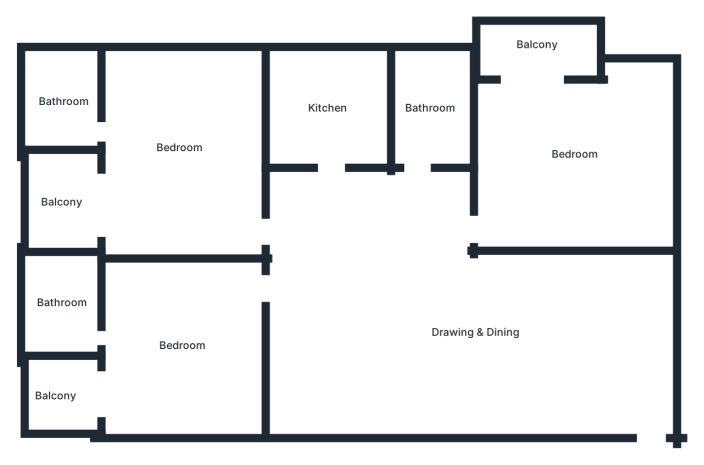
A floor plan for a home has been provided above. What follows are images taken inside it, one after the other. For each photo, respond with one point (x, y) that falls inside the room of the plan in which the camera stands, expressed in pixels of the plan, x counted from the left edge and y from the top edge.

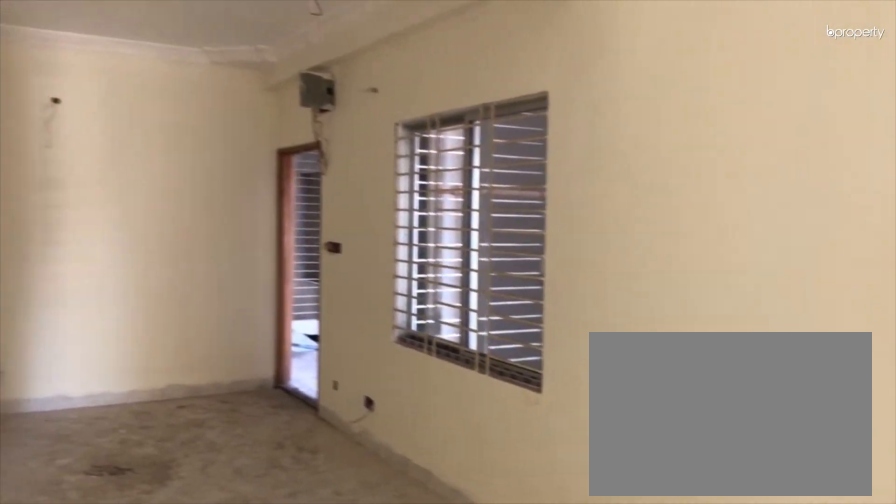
(474, 330)
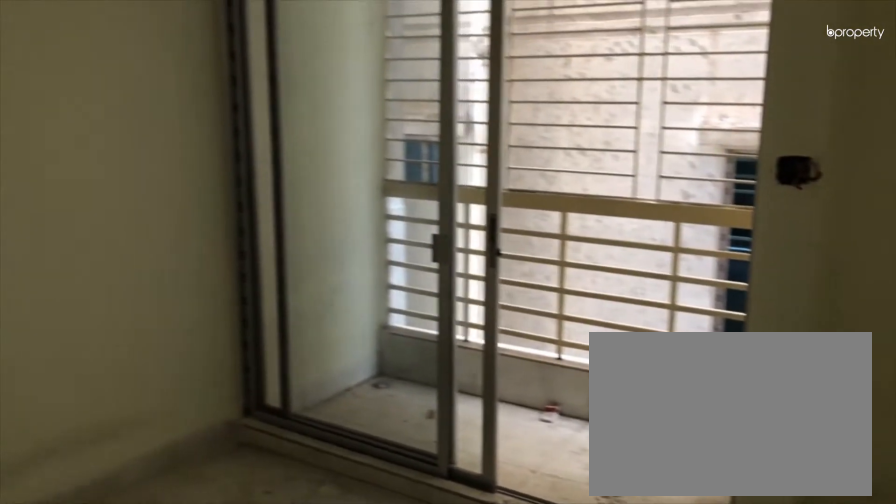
(576, 155)
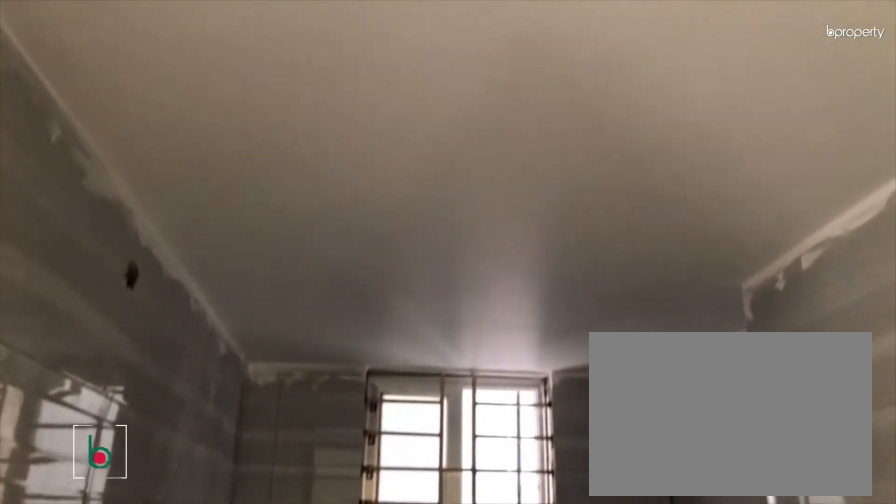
(431, 109)
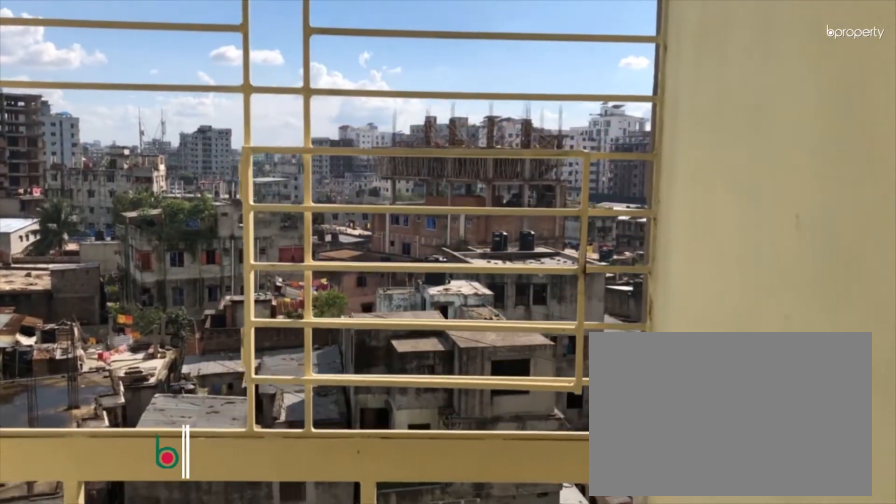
(59, 205)
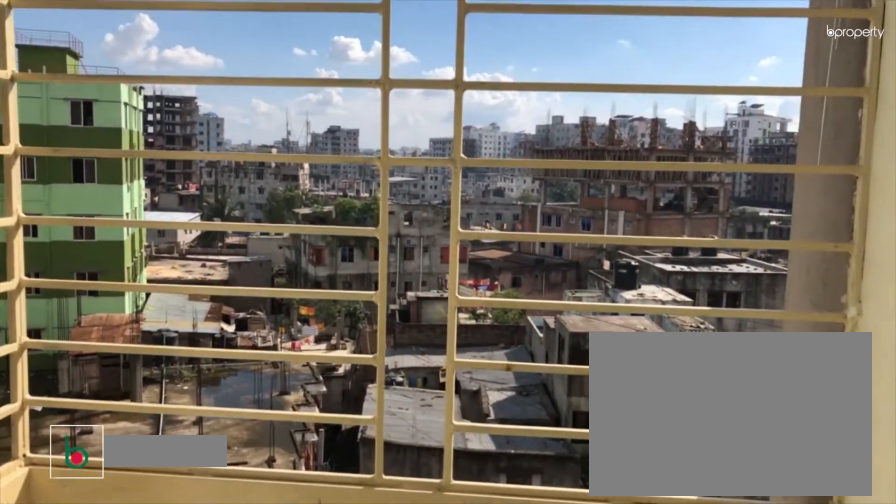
(55, 396)
